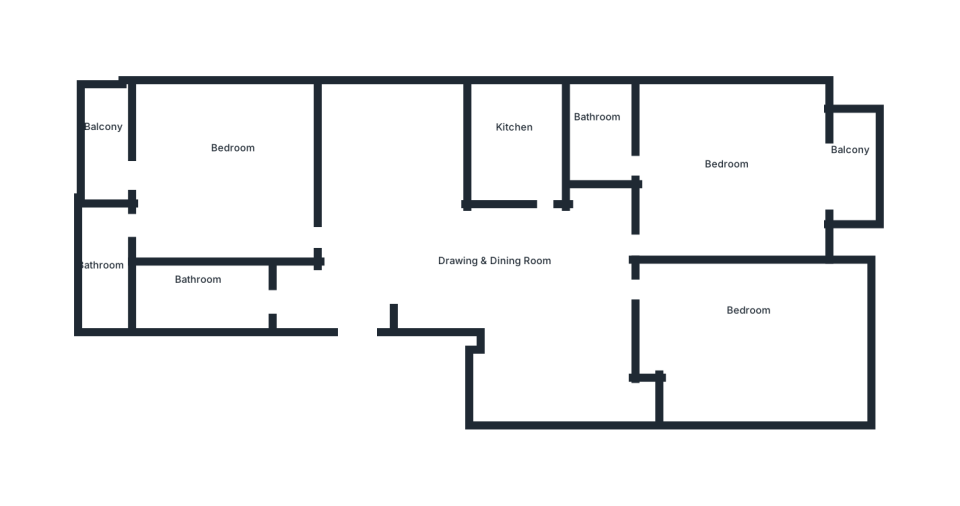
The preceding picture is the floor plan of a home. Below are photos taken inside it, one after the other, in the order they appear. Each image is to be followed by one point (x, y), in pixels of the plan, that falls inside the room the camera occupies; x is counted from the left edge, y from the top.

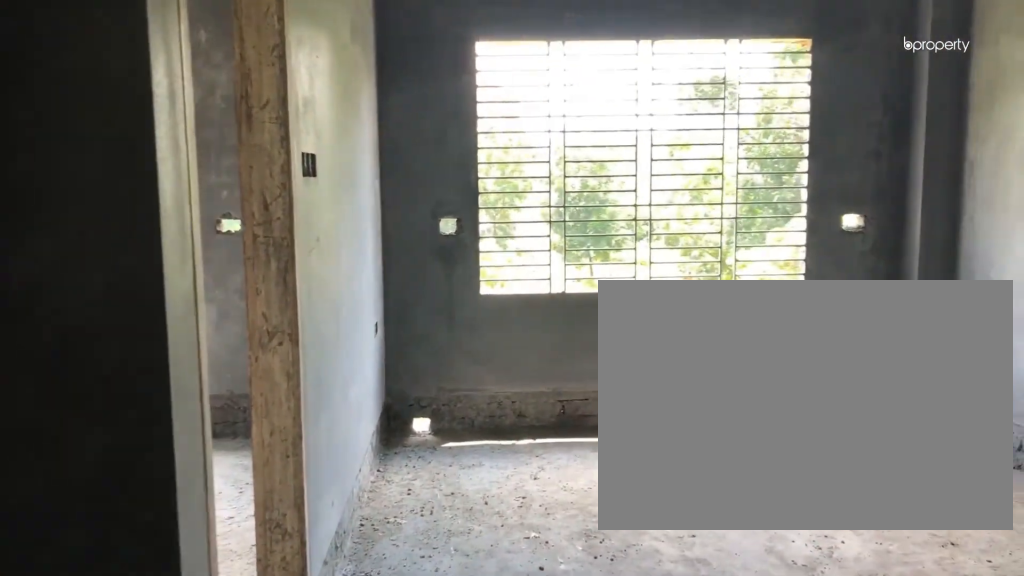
(377, 304)
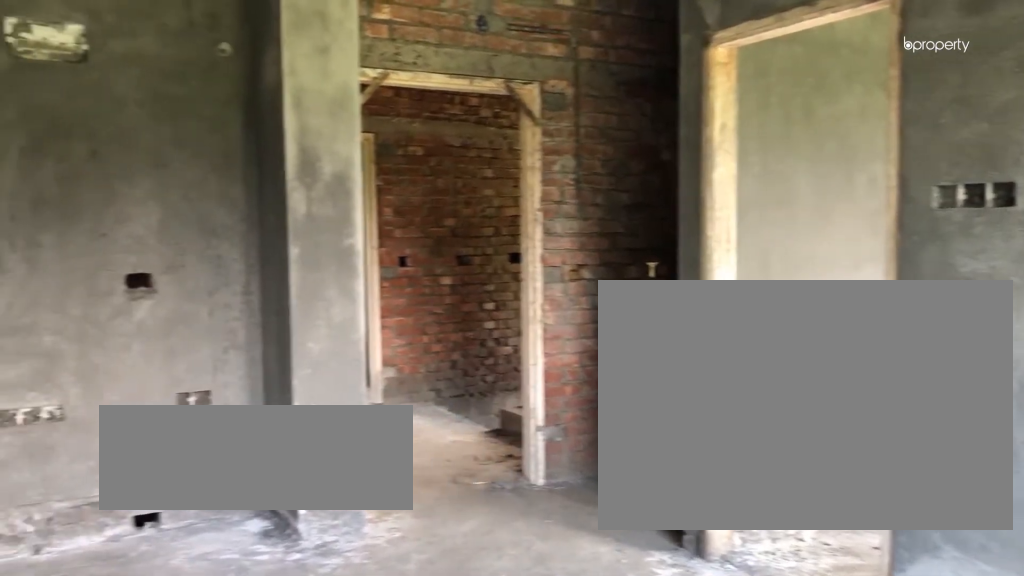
(430, 264)
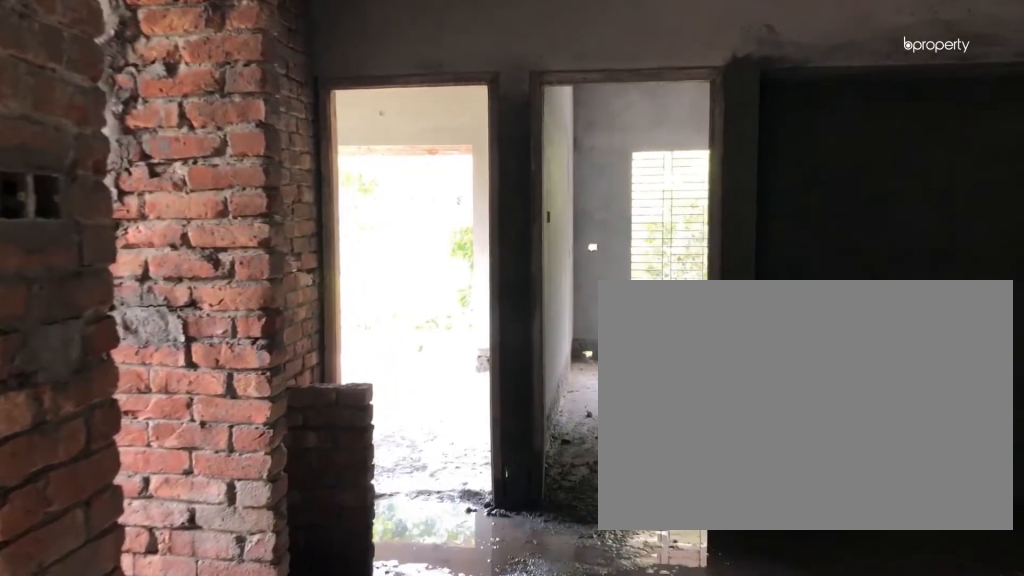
(533, 287)
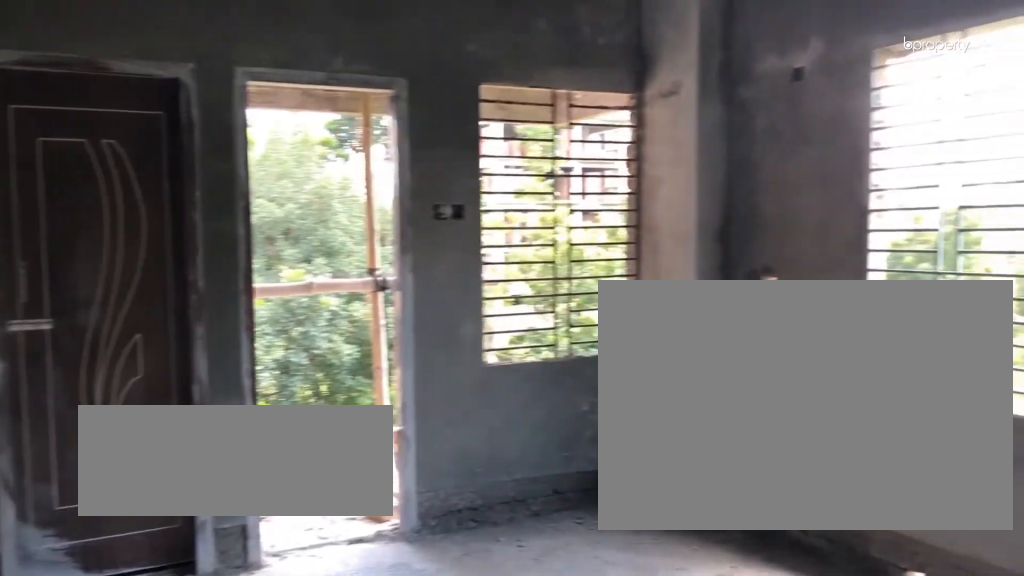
(234, 164)
